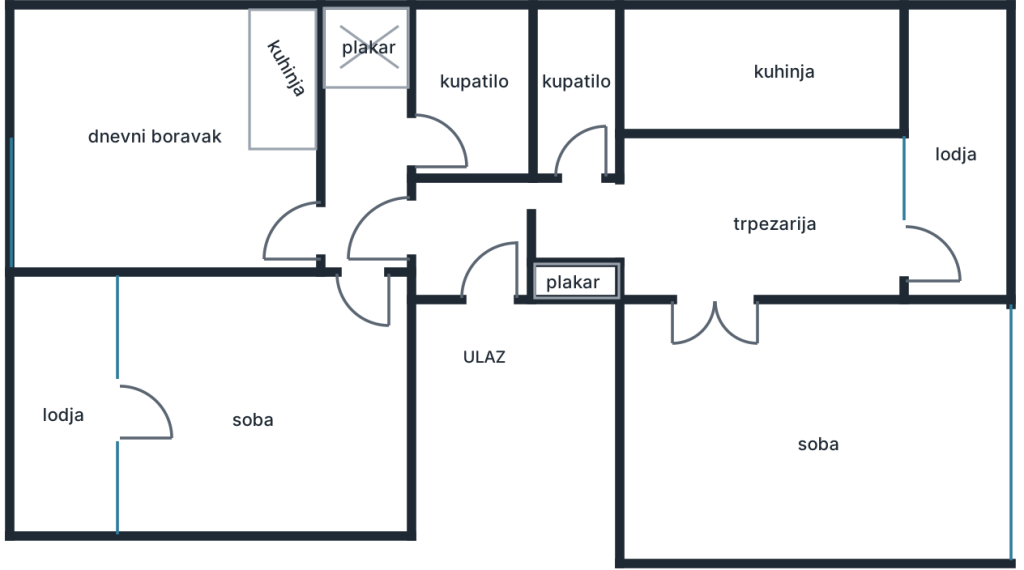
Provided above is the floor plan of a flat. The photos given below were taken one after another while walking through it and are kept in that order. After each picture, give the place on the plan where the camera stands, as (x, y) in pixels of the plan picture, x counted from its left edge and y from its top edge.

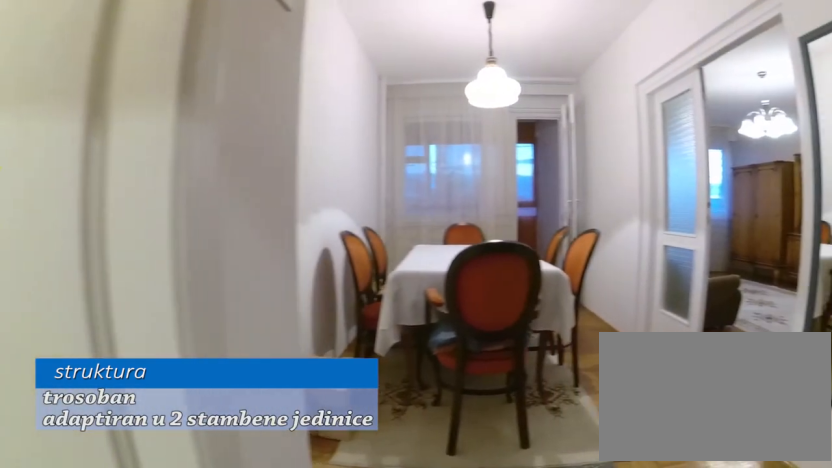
(520, 222)
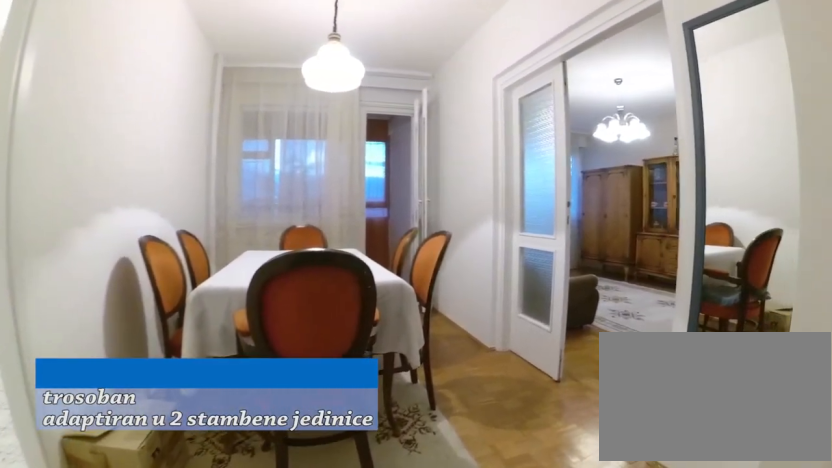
(547, 235)
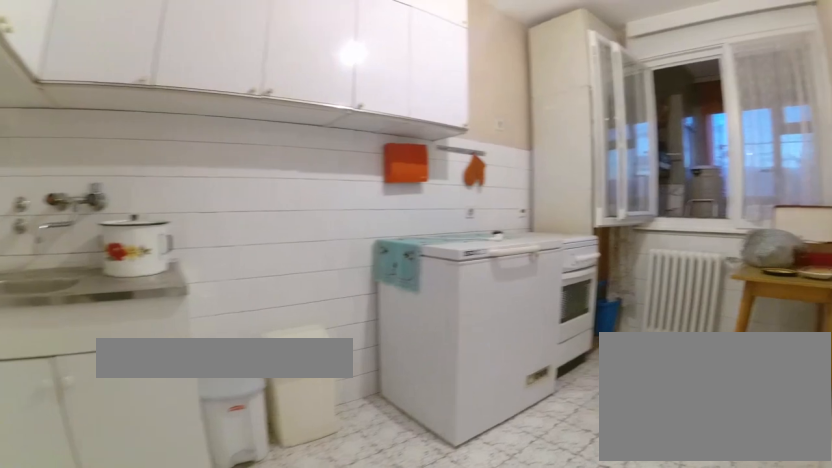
(652, 144)
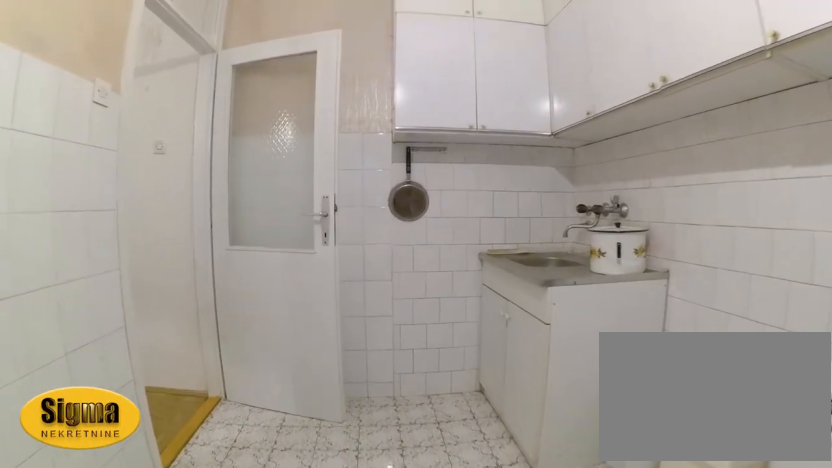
(773, 79)
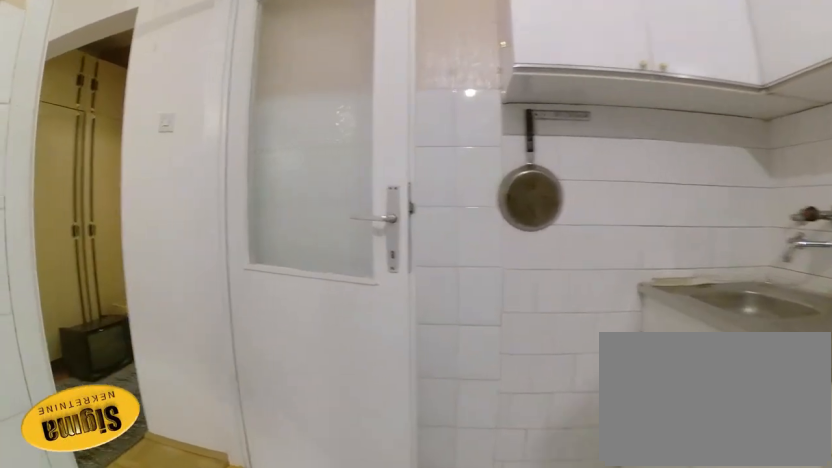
(720, 80)
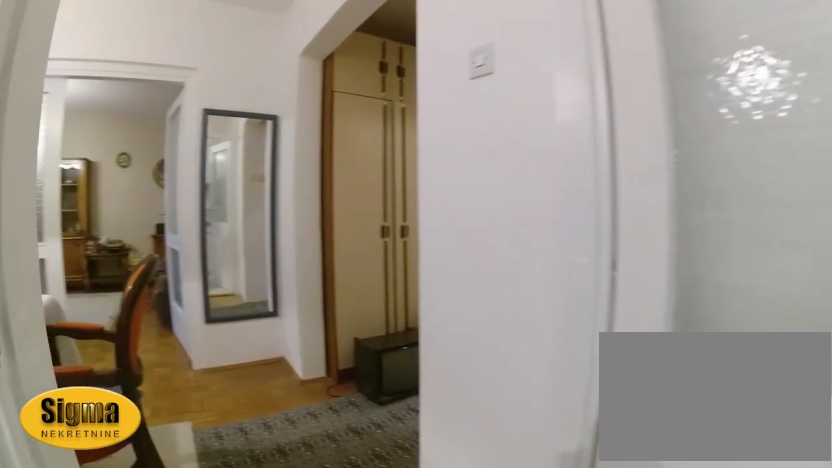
(687, 73)
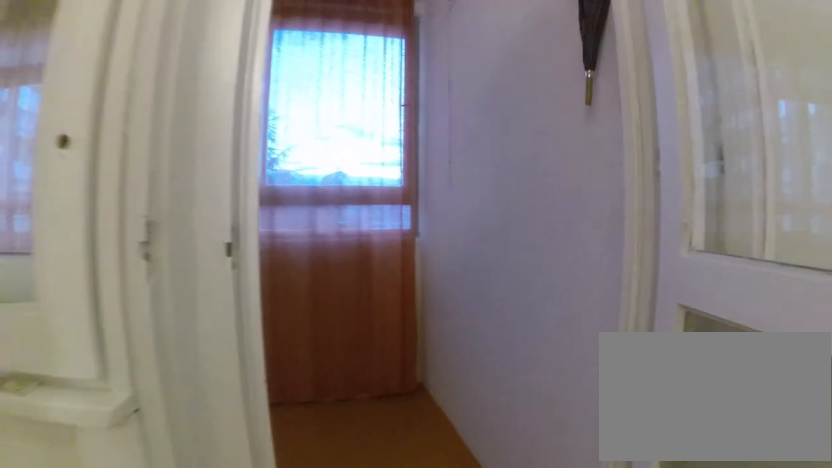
(851, 249)
